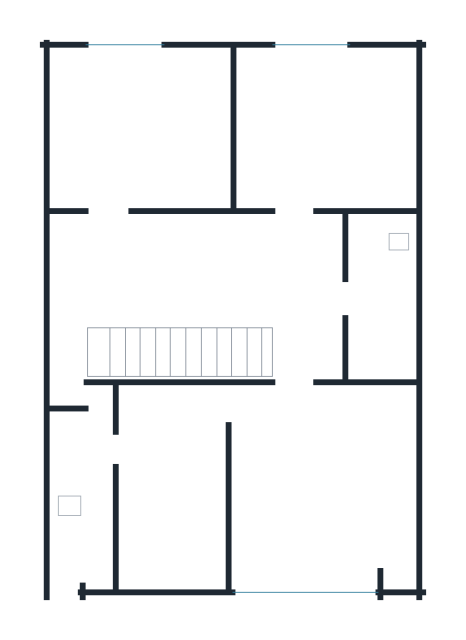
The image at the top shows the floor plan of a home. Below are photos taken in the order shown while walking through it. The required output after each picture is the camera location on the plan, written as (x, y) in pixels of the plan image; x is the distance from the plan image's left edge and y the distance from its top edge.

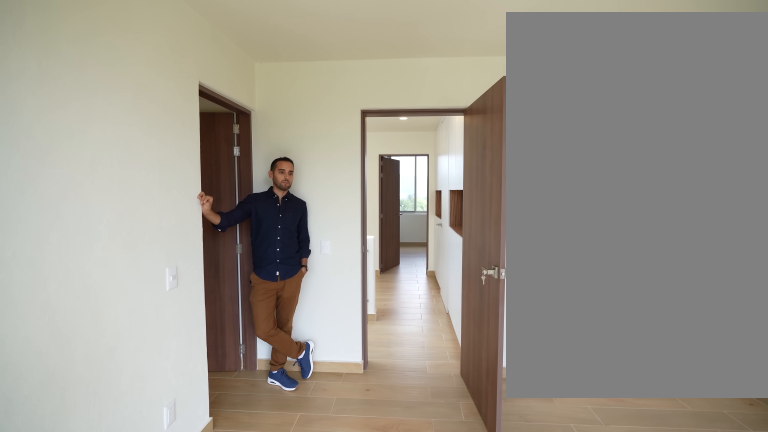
(288, 573)
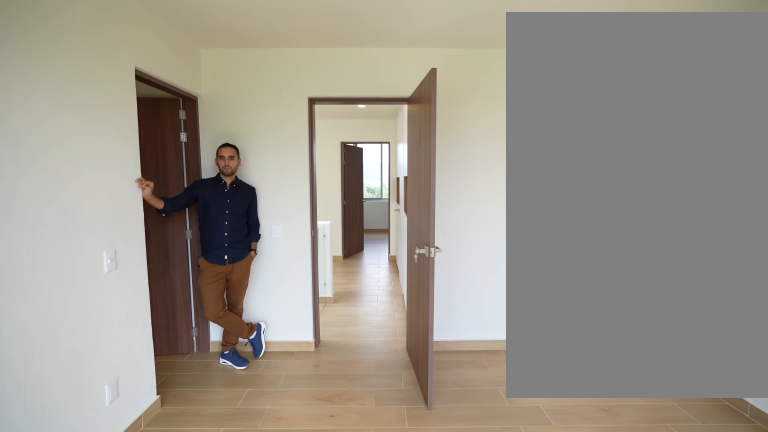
(295, 566)
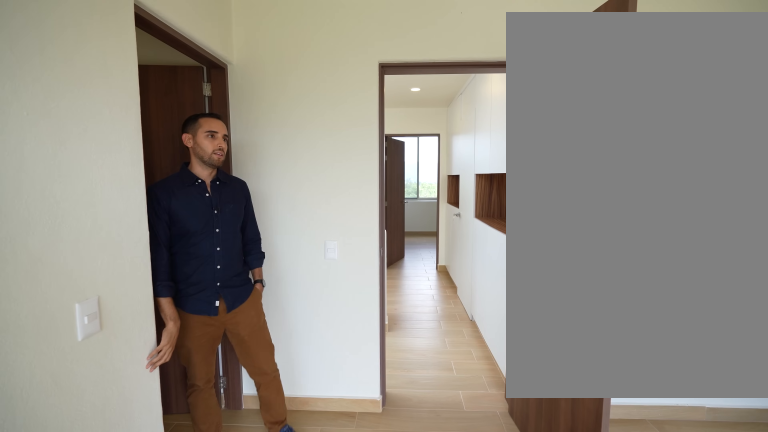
(296, 523)
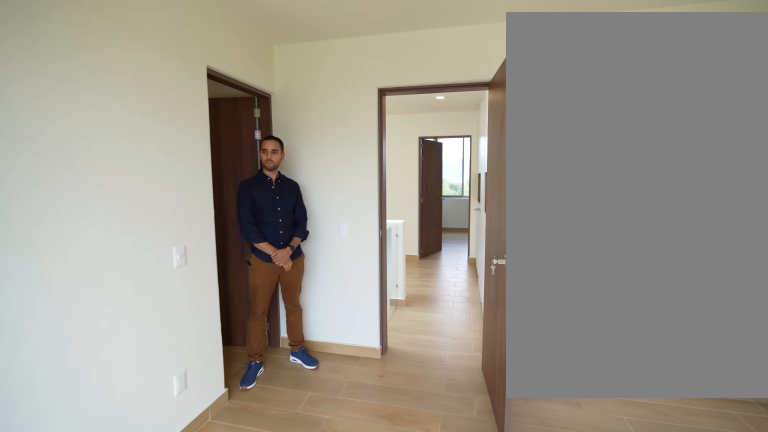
(296, 523)
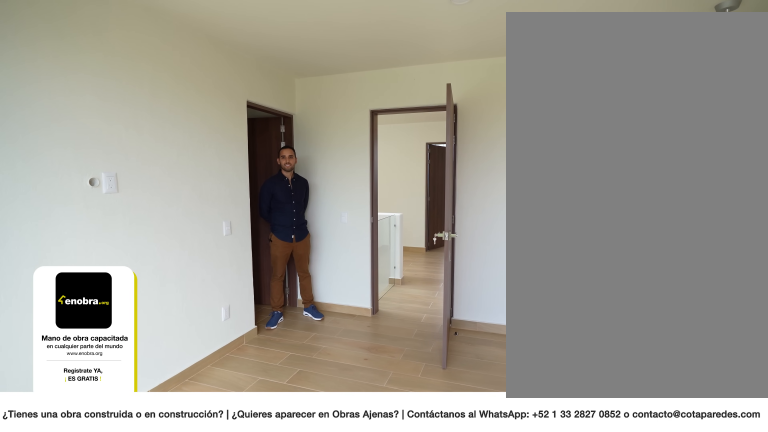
(352, 561)
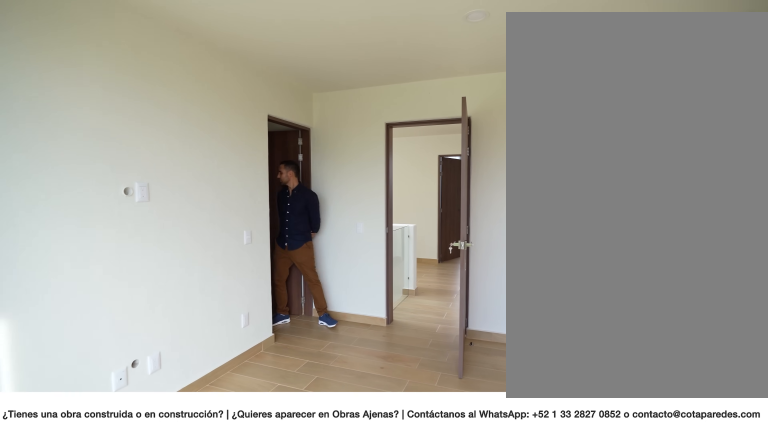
(352, 561)
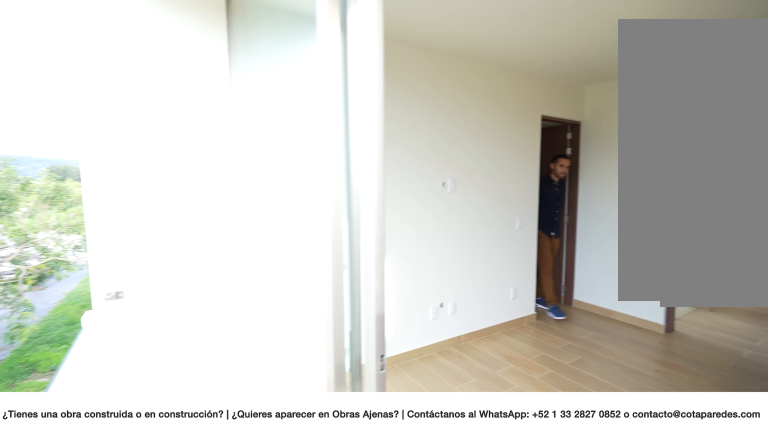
(351, 562)
